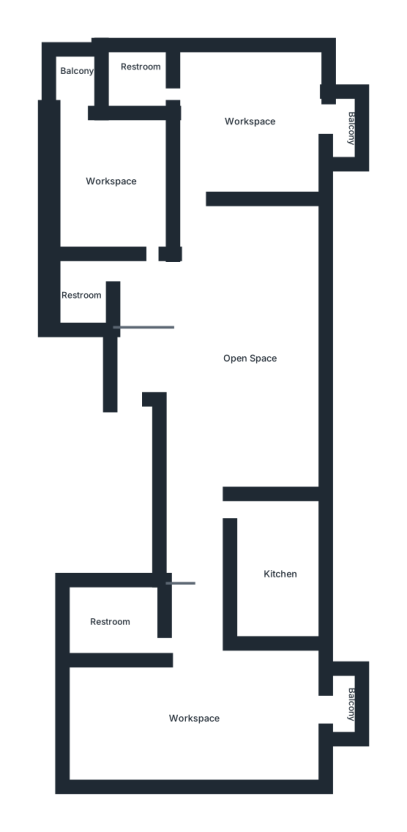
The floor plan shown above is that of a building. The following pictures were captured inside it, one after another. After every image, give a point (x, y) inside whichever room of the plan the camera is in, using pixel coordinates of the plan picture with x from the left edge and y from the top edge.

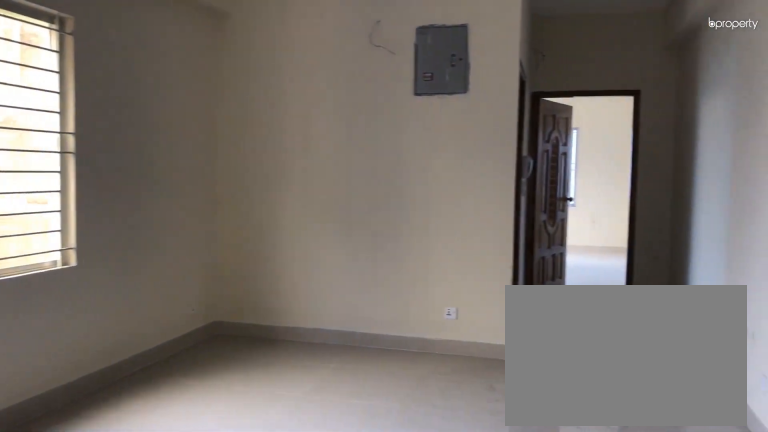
(241, 344)
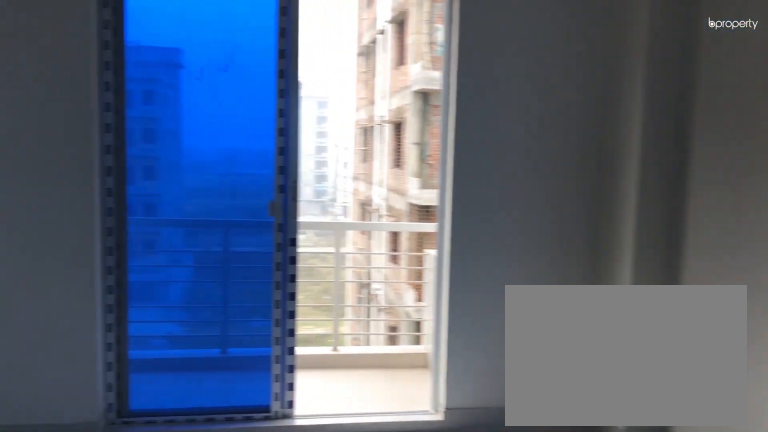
(196, 721)
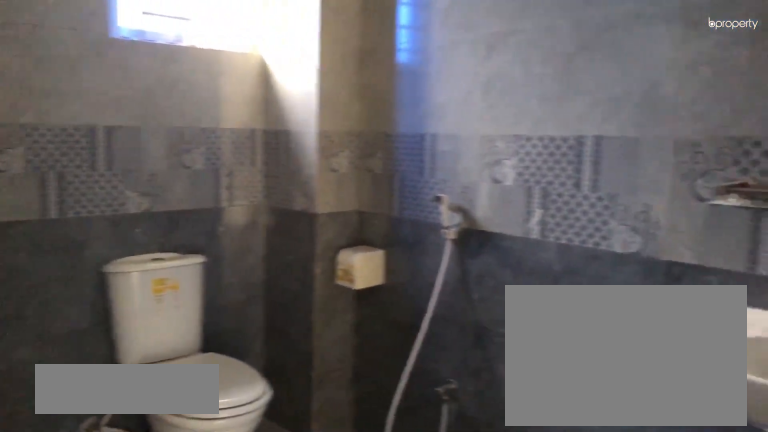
(111, 624)
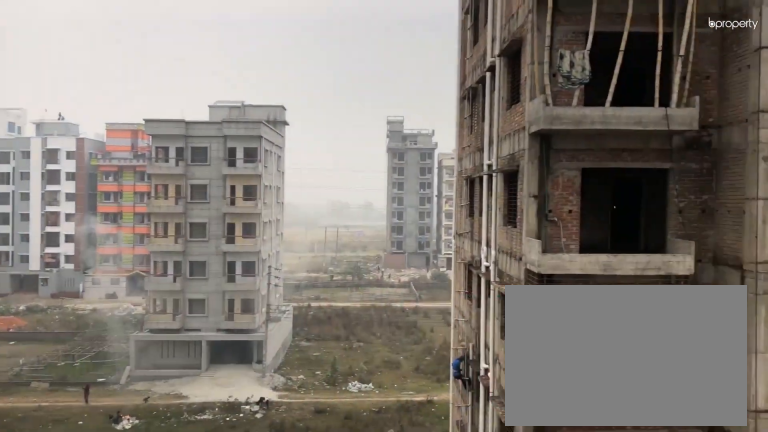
(340, 713)
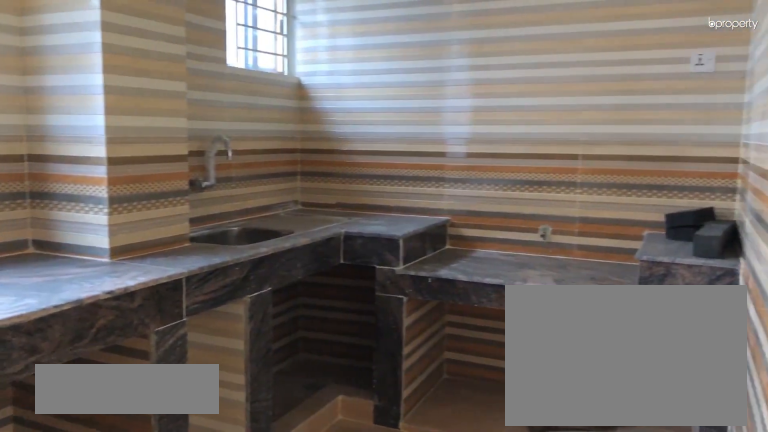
(275, 566)
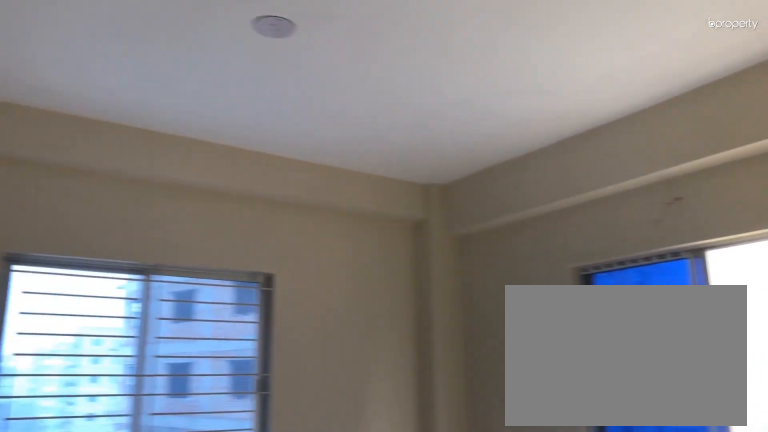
(246, 121)
